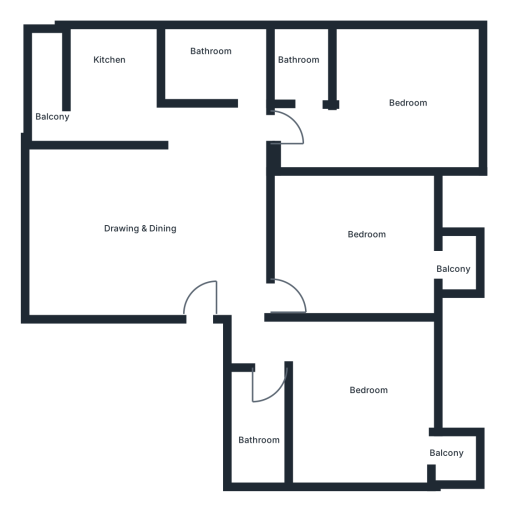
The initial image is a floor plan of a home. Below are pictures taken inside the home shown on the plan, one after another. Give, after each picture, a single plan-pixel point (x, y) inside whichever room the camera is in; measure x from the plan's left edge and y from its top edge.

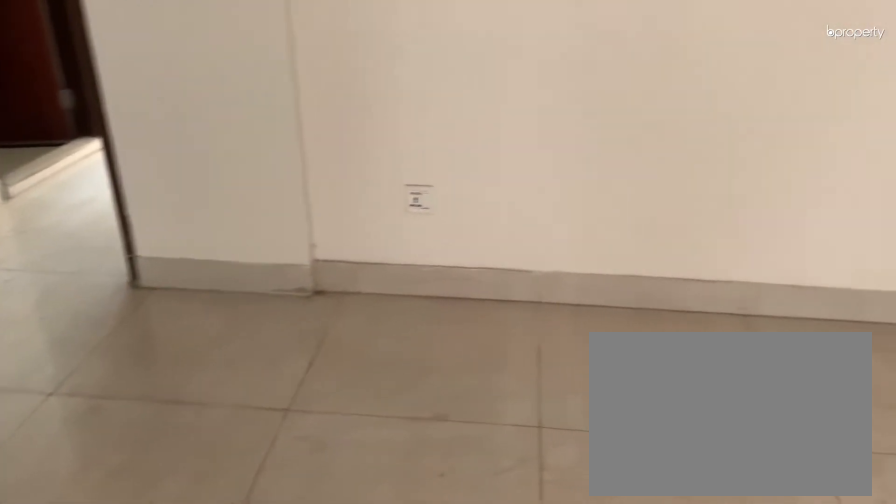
(163, 223)
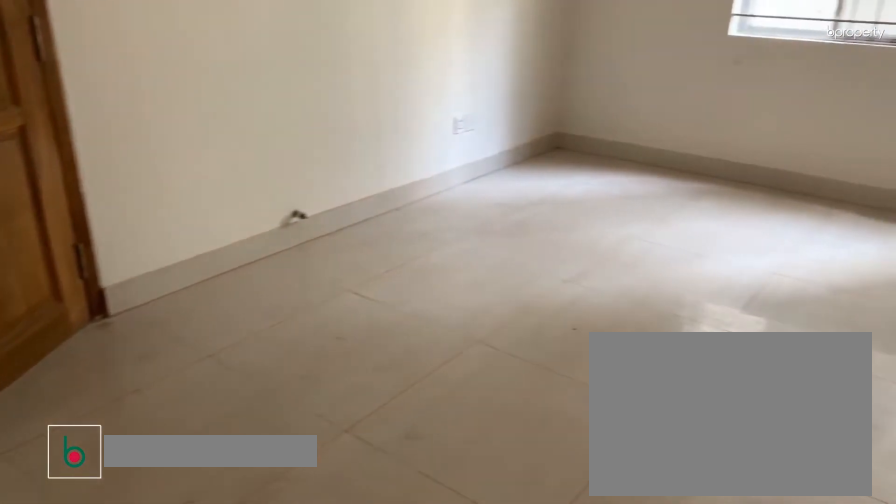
(163, 223)
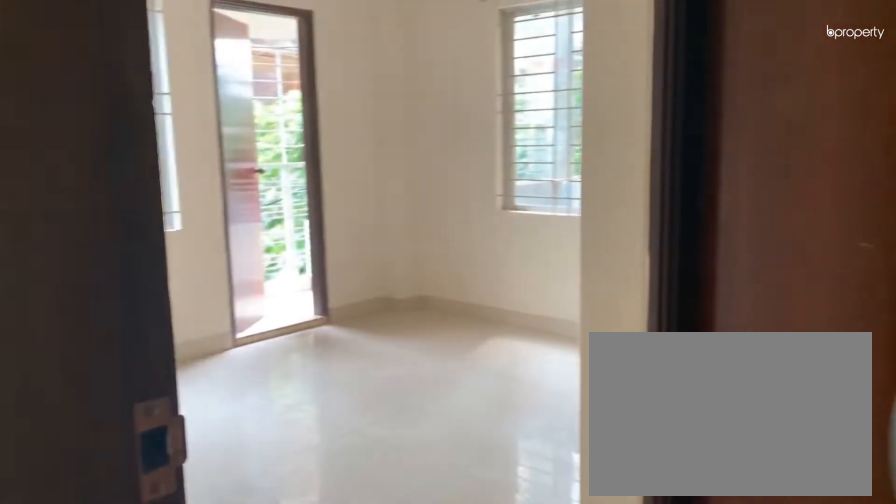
(263, 340)
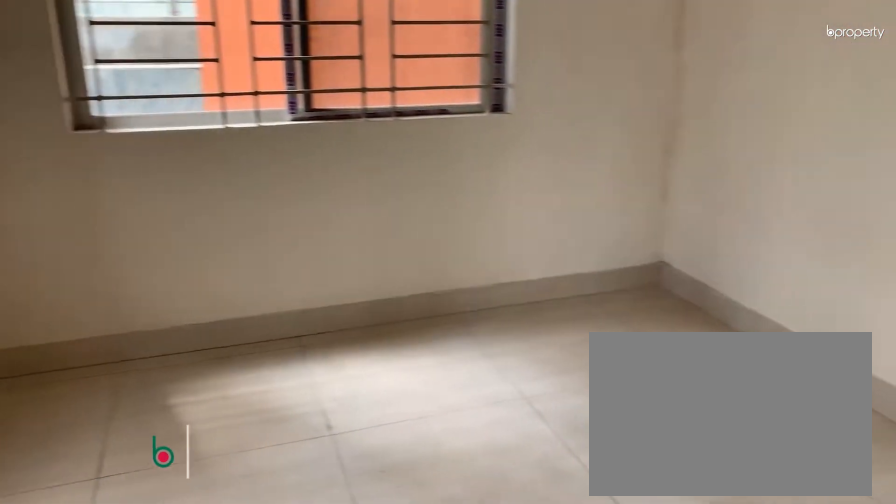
(366, 415)
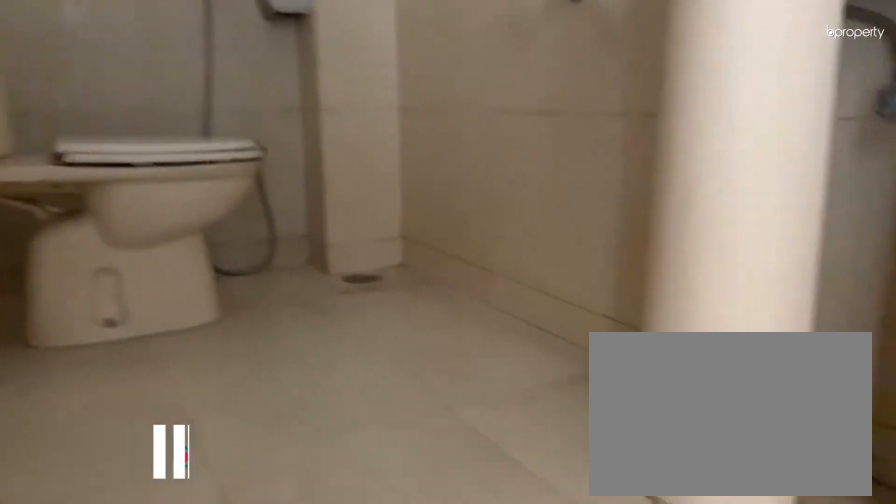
(260, 413)
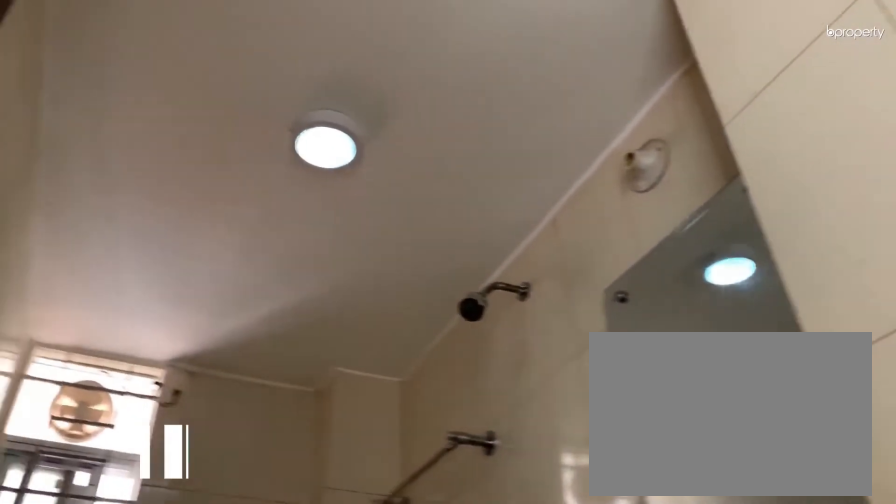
(260, 413)
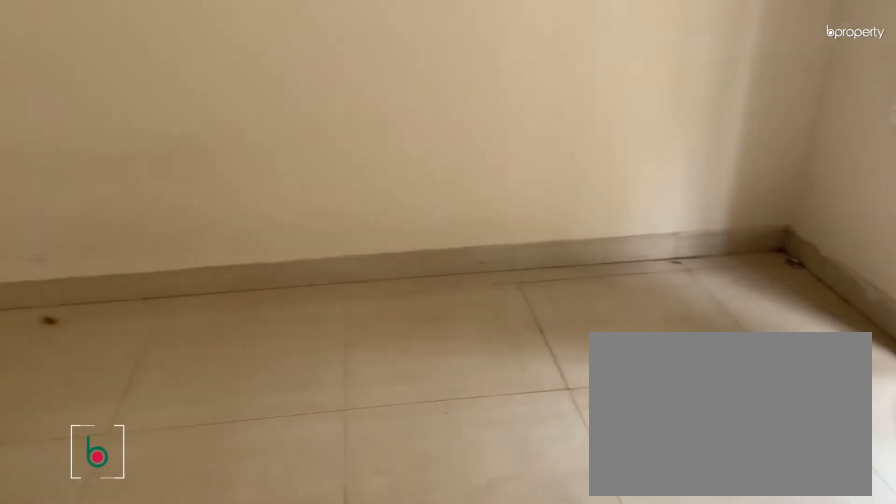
(377, 262)
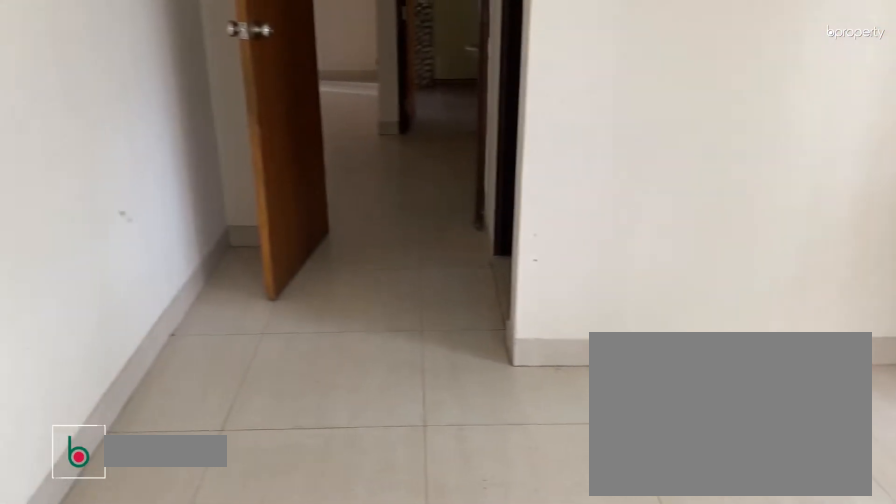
(393, 105)
